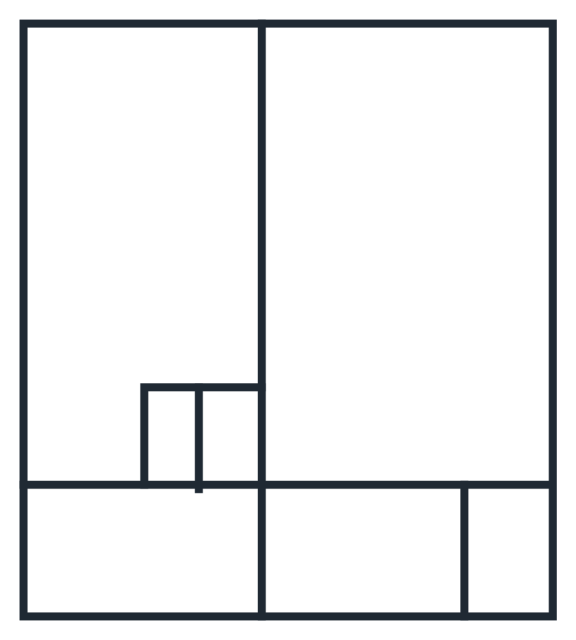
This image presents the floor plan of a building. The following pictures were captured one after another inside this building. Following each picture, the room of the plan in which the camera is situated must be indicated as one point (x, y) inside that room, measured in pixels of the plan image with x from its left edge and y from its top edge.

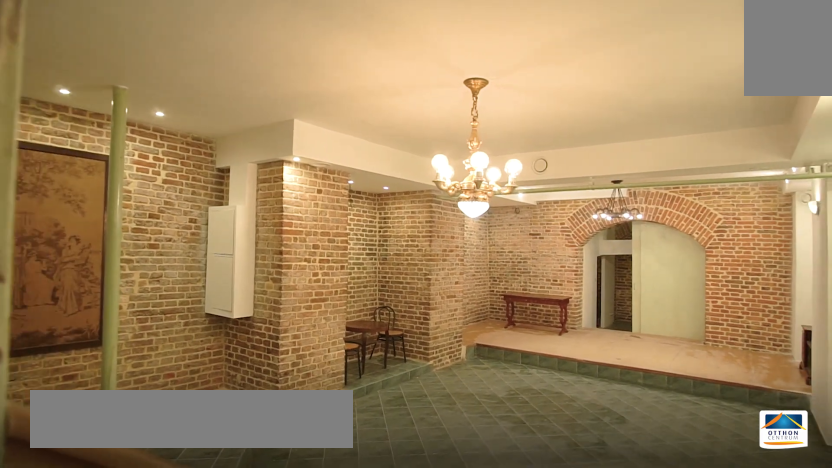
(418, 265)
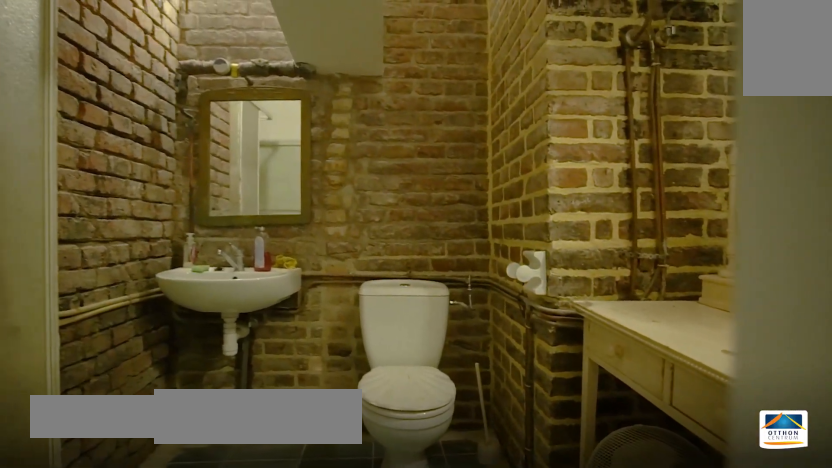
(509, 546)
